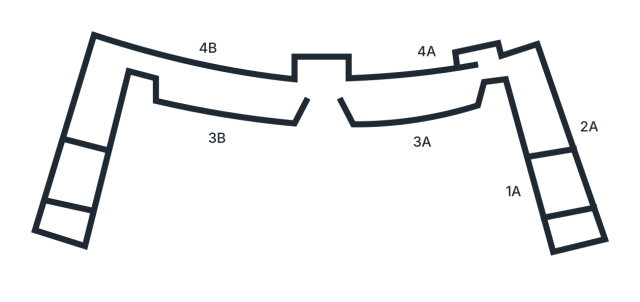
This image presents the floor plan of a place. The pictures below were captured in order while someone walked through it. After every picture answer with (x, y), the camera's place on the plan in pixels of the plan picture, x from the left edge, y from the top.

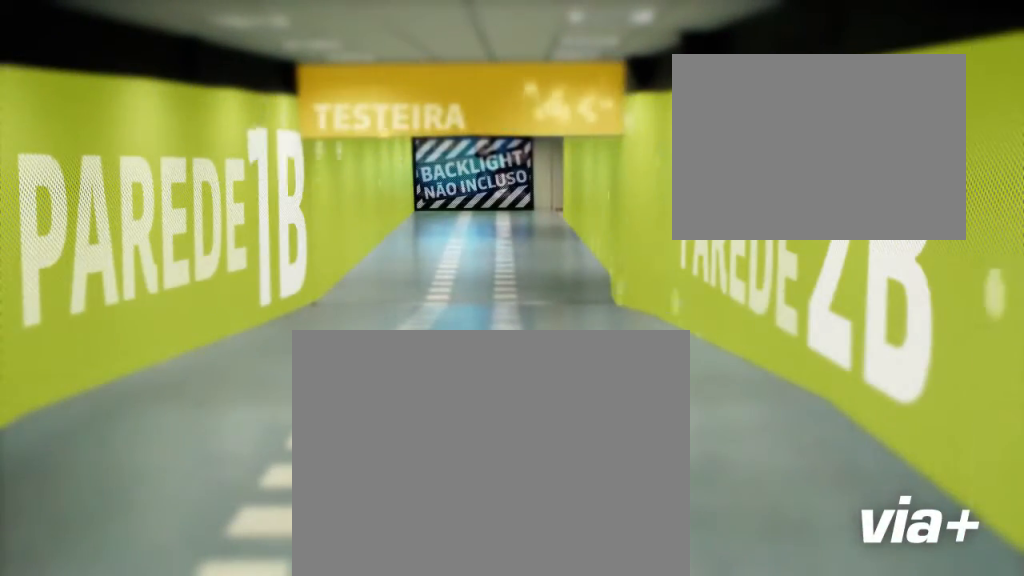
(102, 168)
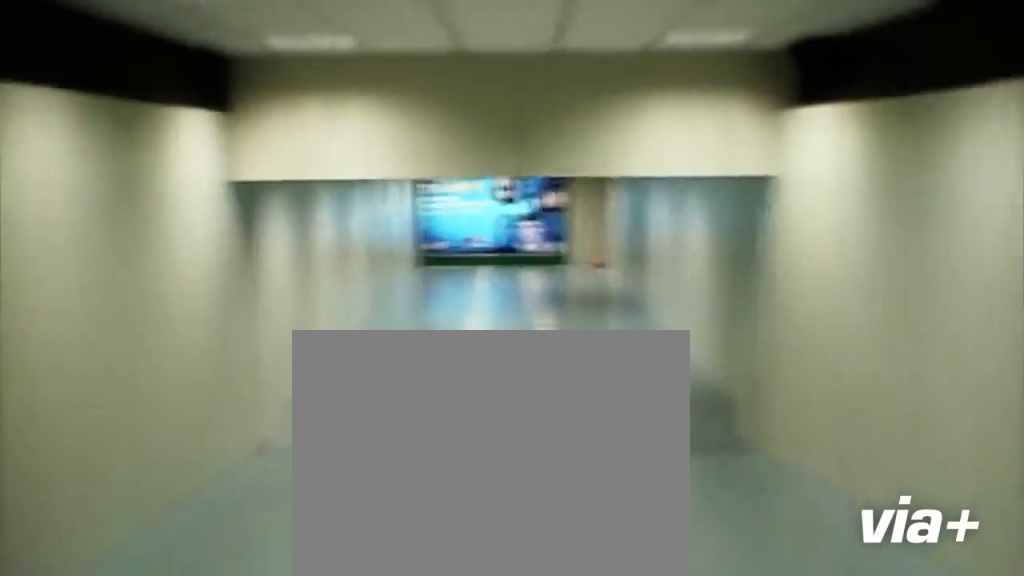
(97, 156)
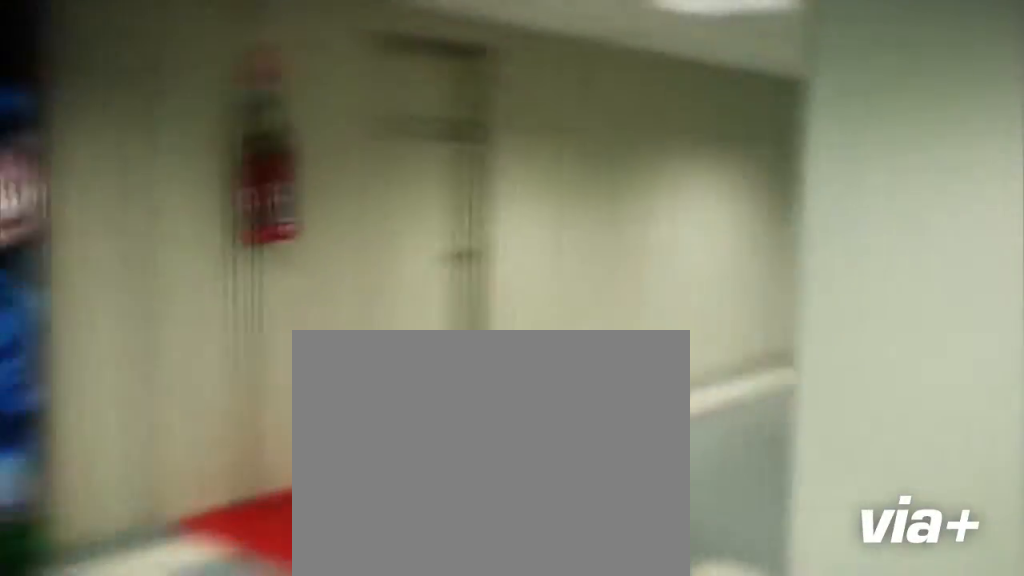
(109, 96)
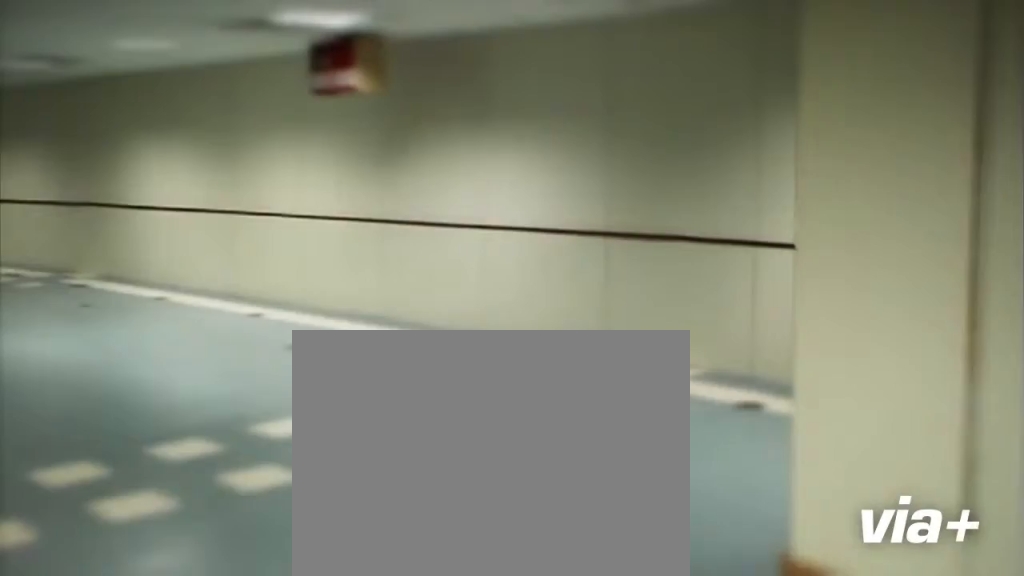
(122, 63)
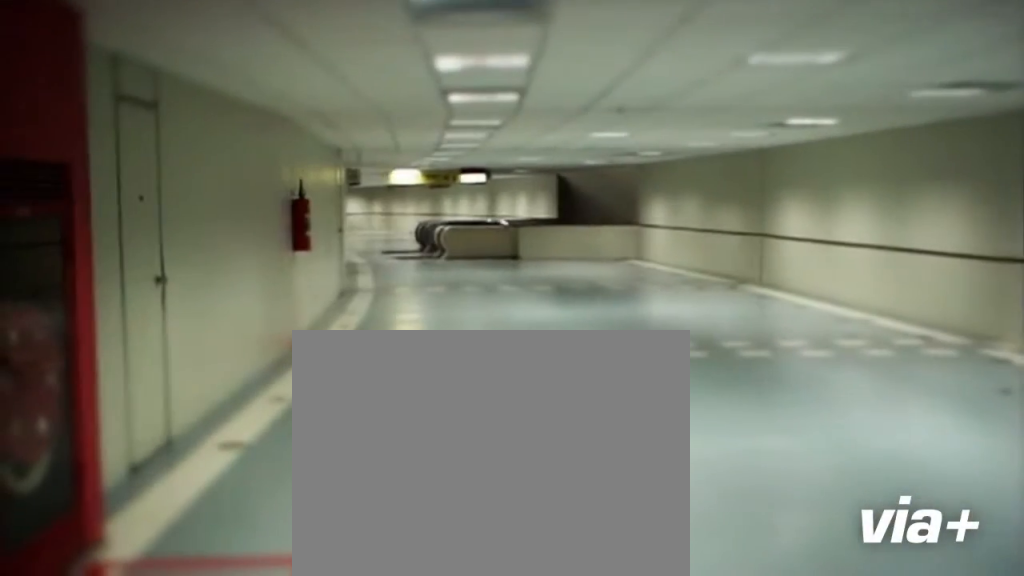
(203, 96)
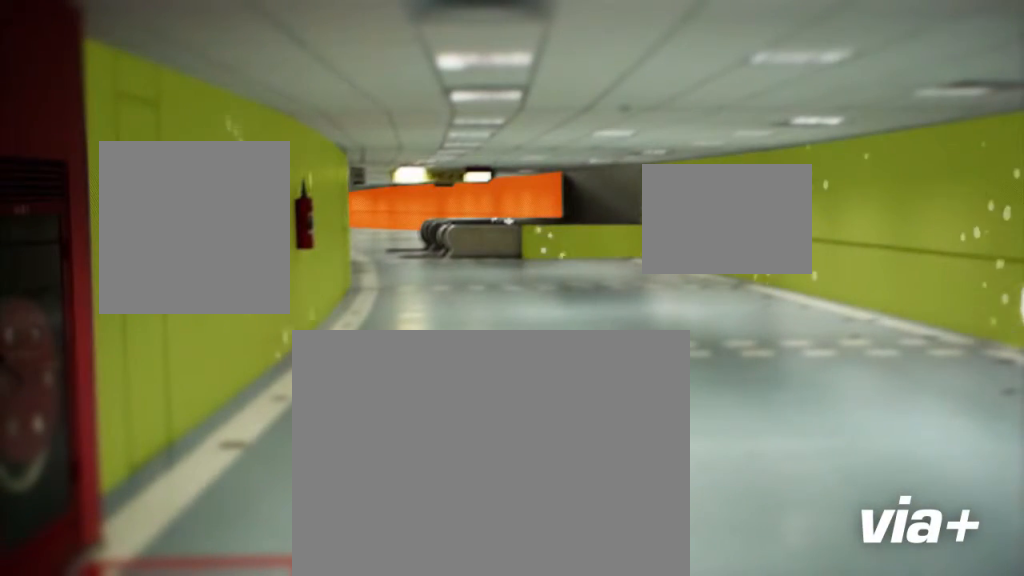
(205, 97)
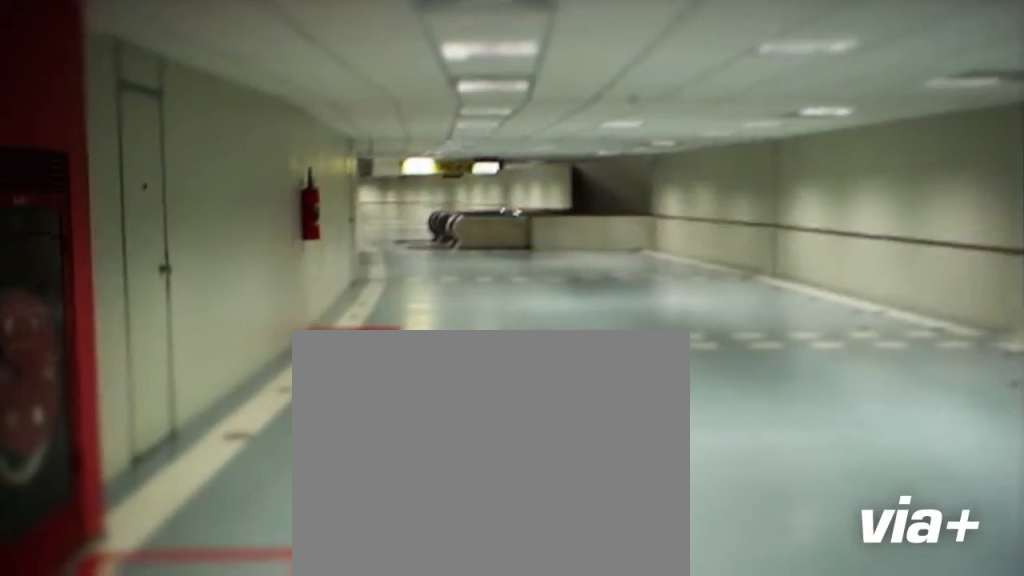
(201, 95)
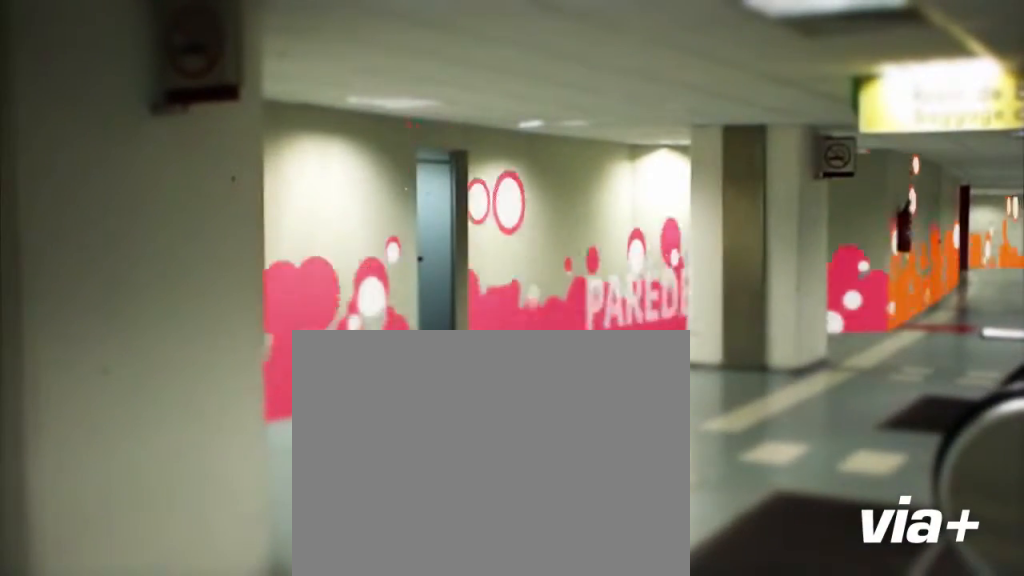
(310, 58)
